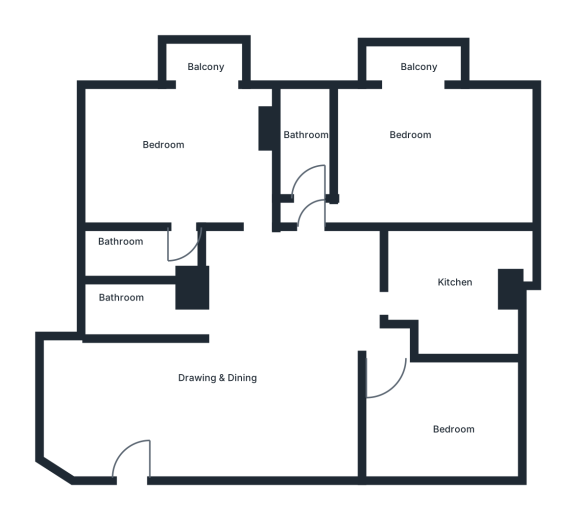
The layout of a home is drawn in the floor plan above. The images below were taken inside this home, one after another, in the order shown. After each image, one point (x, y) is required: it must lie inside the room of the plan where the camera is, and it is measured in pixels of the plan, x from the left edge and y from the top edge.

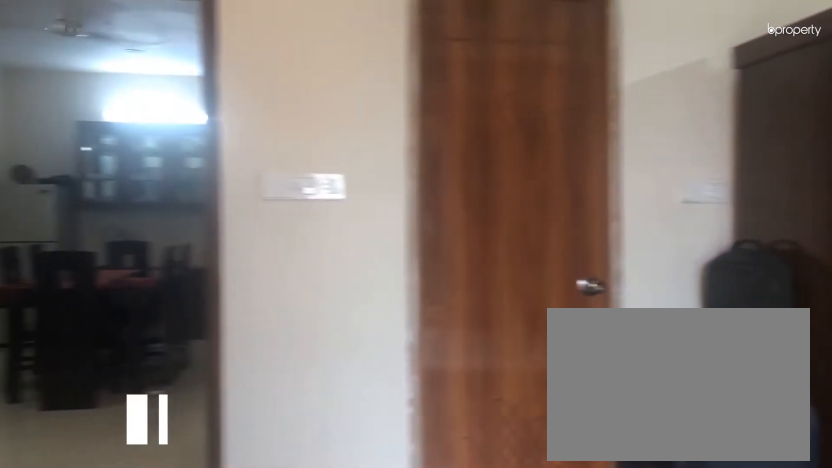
(185, 145)
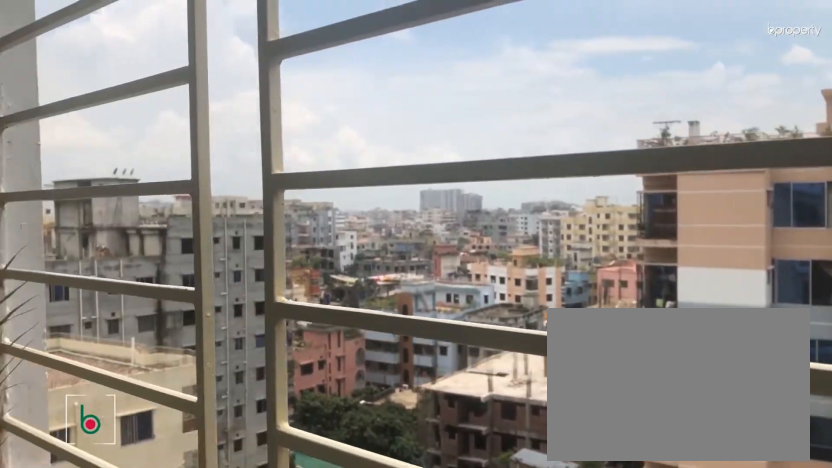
(207, 64)
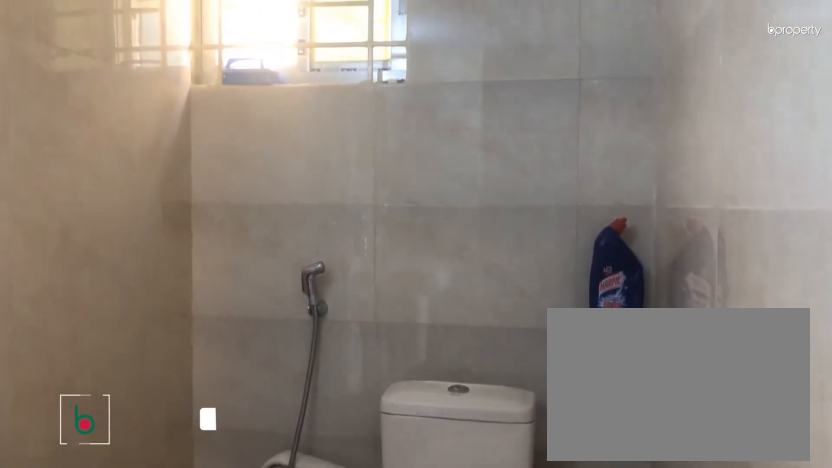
(138, 255)
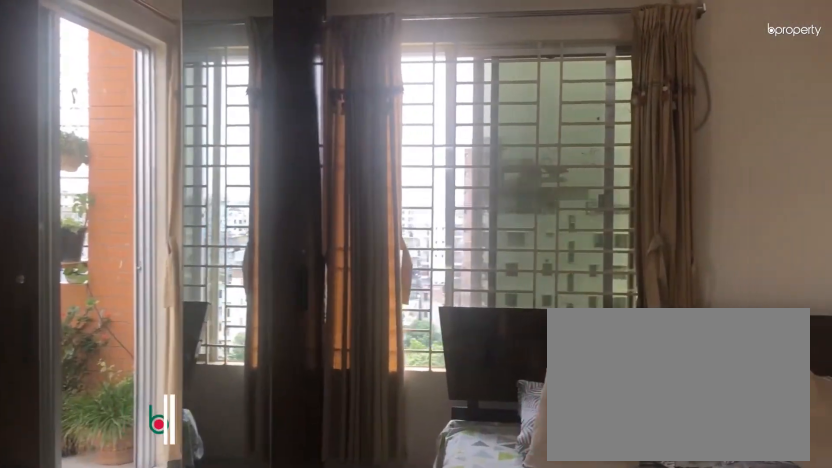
(427, 160)
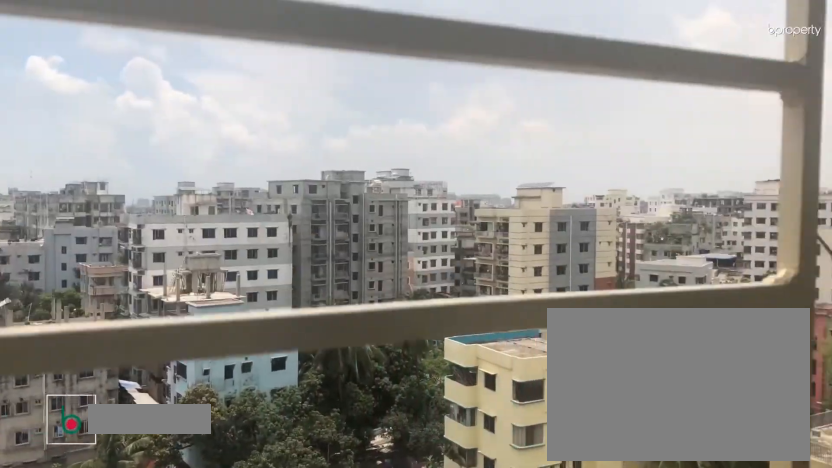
(415, 62)
